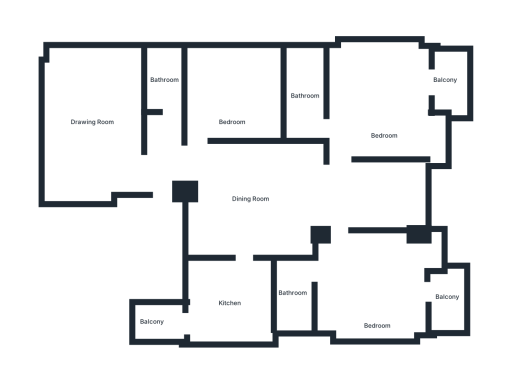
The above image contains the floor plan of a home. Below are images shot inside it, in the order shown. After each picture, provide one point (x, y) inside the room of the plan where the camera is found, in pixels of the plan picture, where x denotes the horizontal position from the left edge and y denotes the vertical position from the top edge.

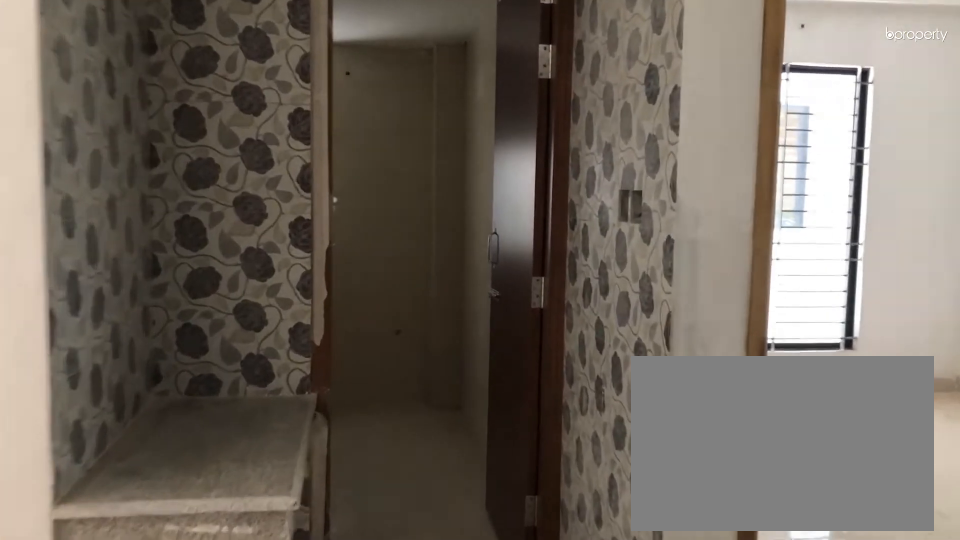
(212, 167)
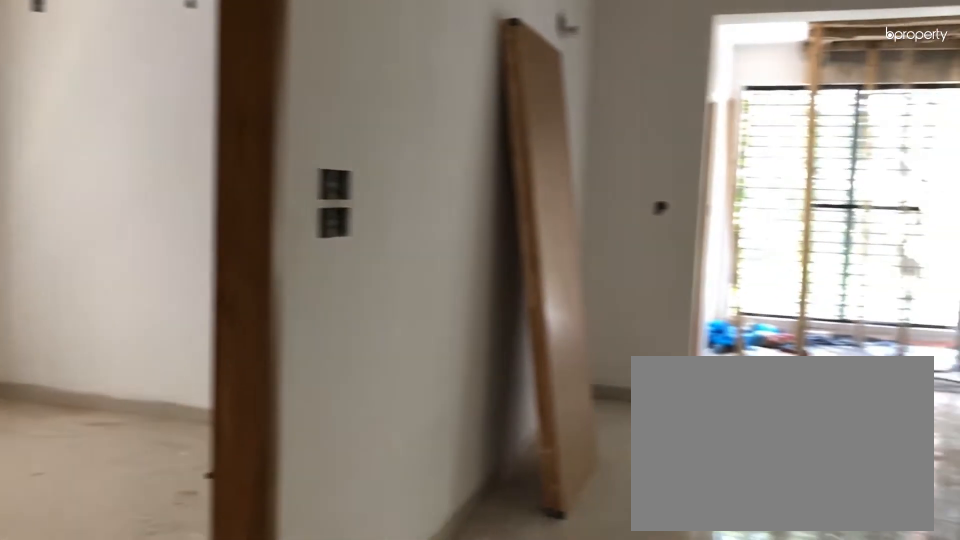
(212, 167)
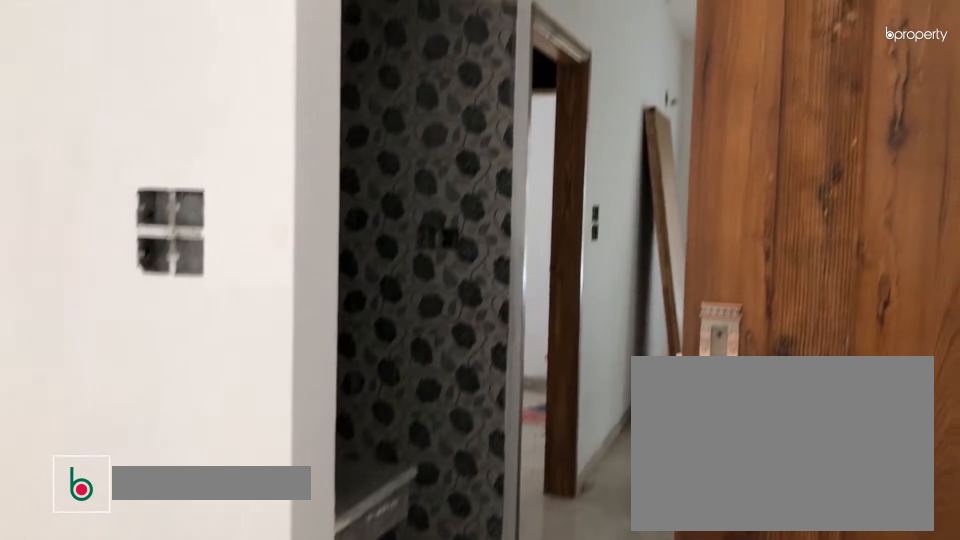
(89, 129)
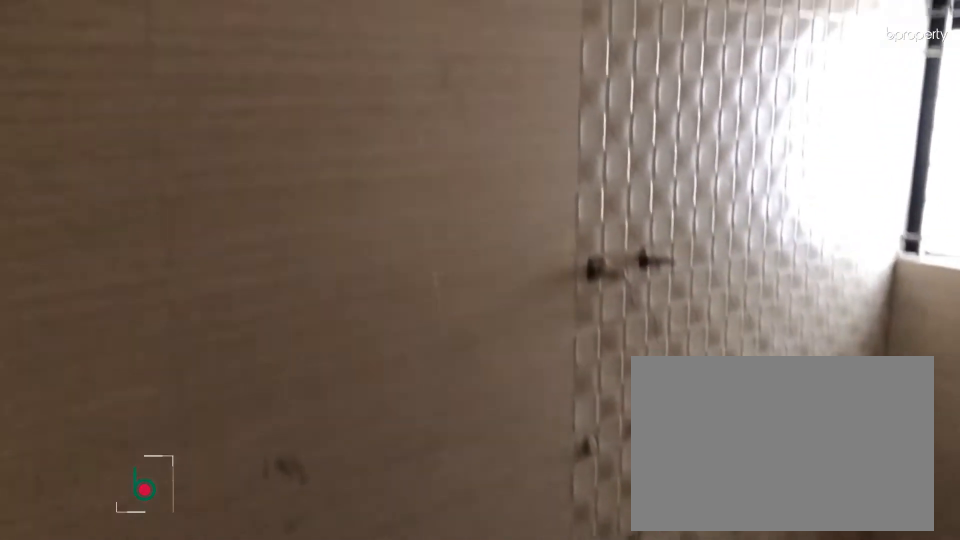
(162, 78)
